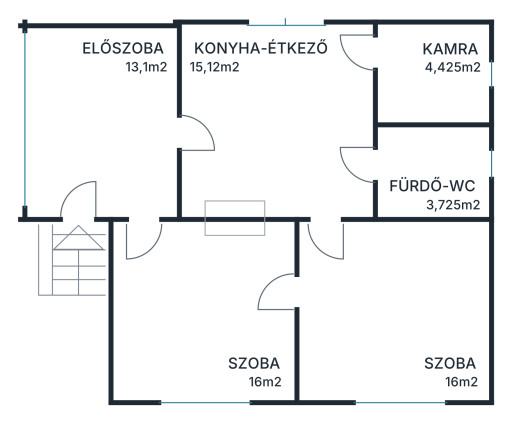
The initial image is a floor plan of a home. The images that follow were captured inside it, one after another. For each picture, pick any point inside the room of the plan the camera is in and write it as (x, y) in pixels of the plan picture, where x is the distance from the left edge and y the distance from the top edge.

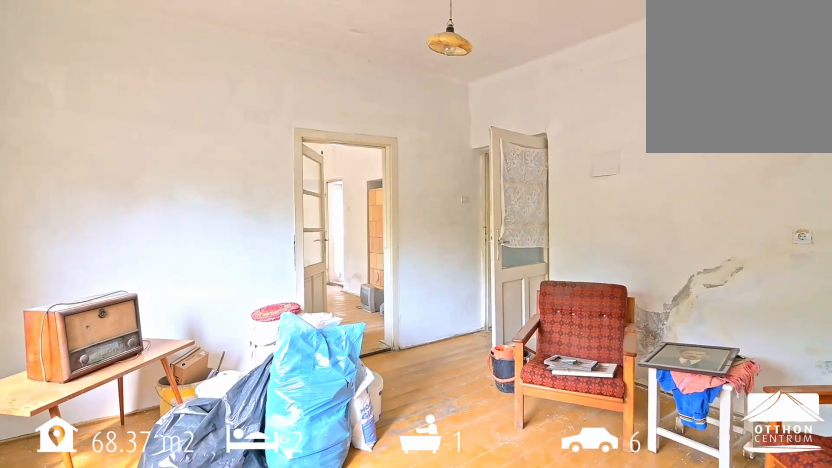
(402, 315)
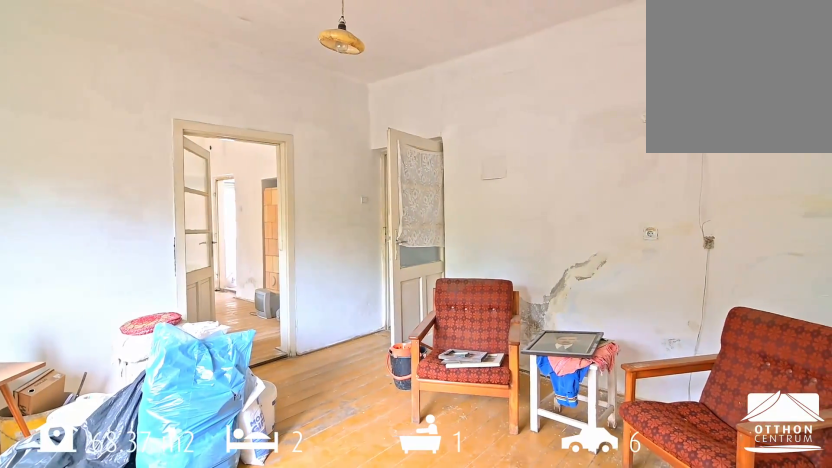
(402, 315)
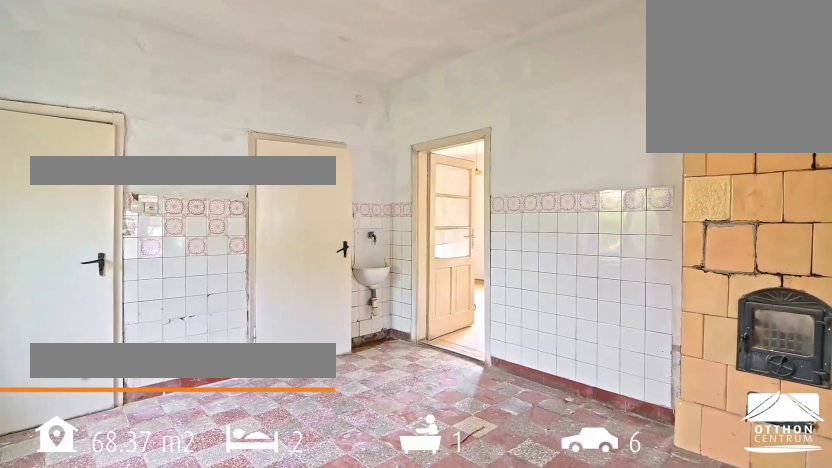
(279, 137)
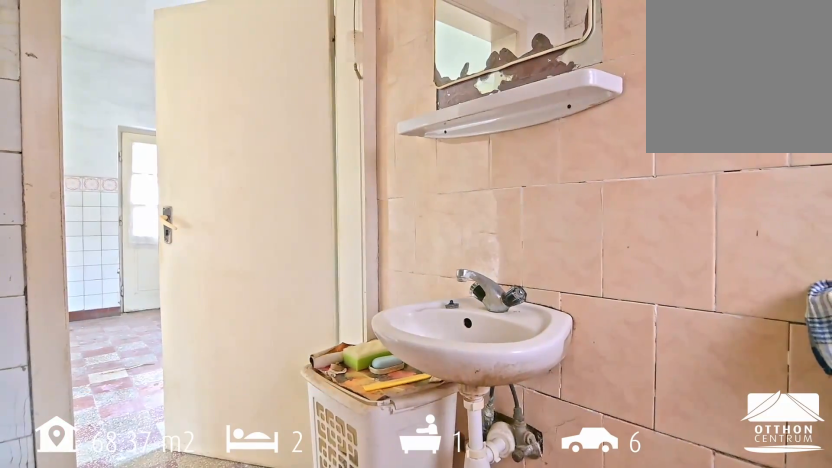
(436, 166)
